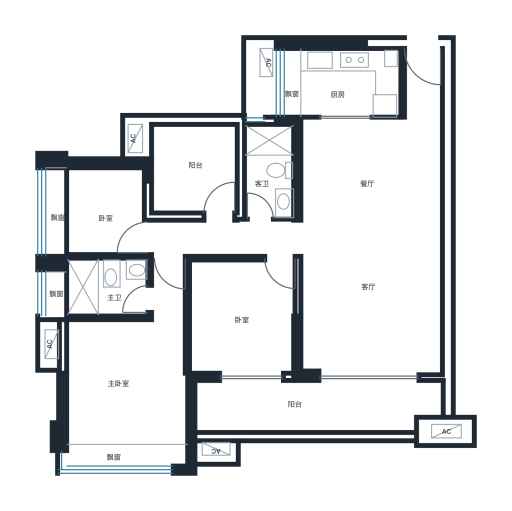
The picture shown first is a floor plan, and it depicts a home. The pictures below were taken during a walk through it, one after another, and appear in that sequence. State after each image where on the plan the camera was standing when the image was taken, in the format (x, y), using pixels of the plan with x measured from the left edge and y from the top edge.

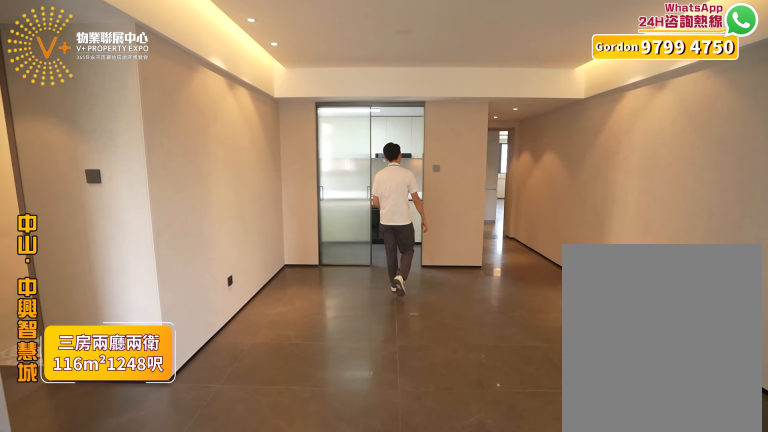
(389, 235)
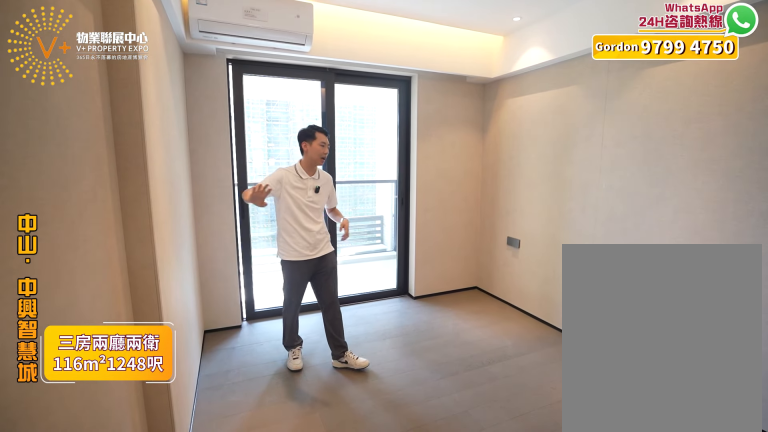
(242, 308)
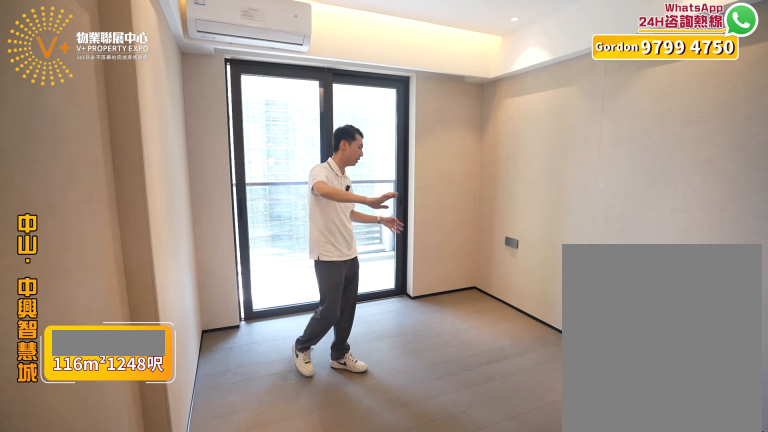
(242, 306)
